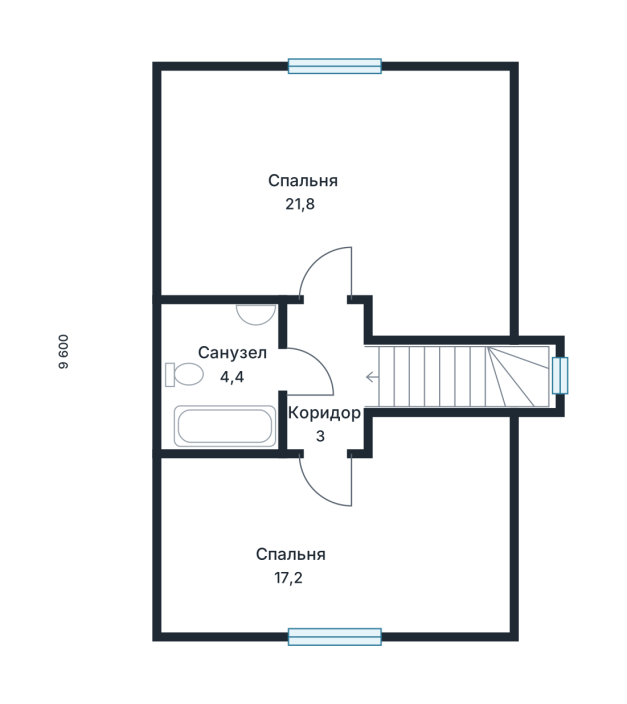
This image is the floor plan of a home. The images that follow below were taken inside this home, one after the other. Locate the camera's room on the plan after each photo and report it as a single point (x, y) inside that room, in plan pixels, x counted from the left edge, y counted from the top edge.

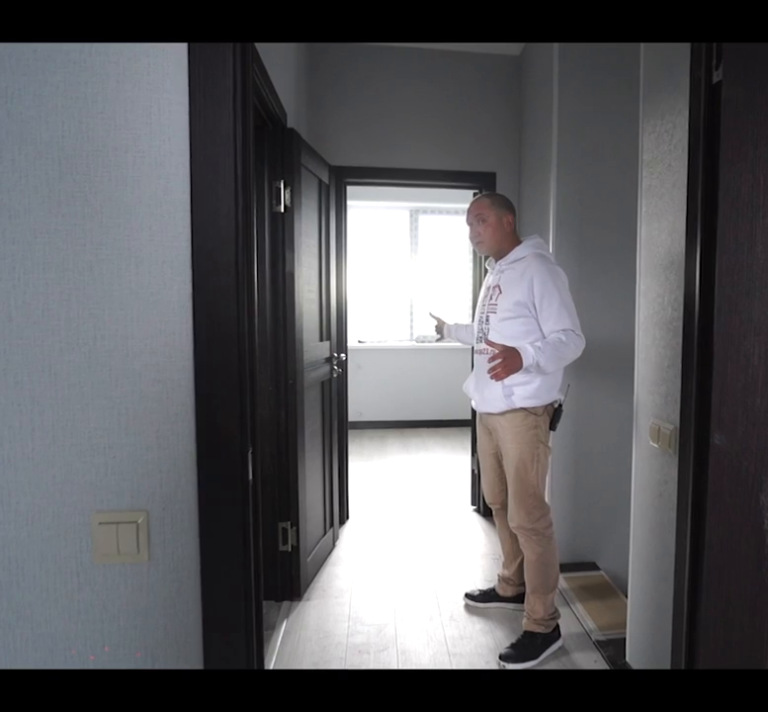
(346, 534)
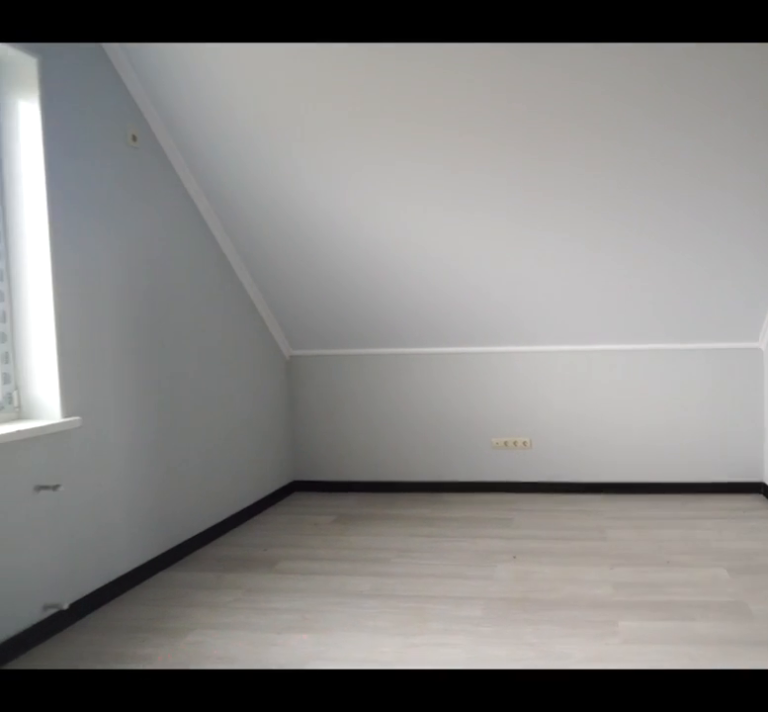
(342, 194)
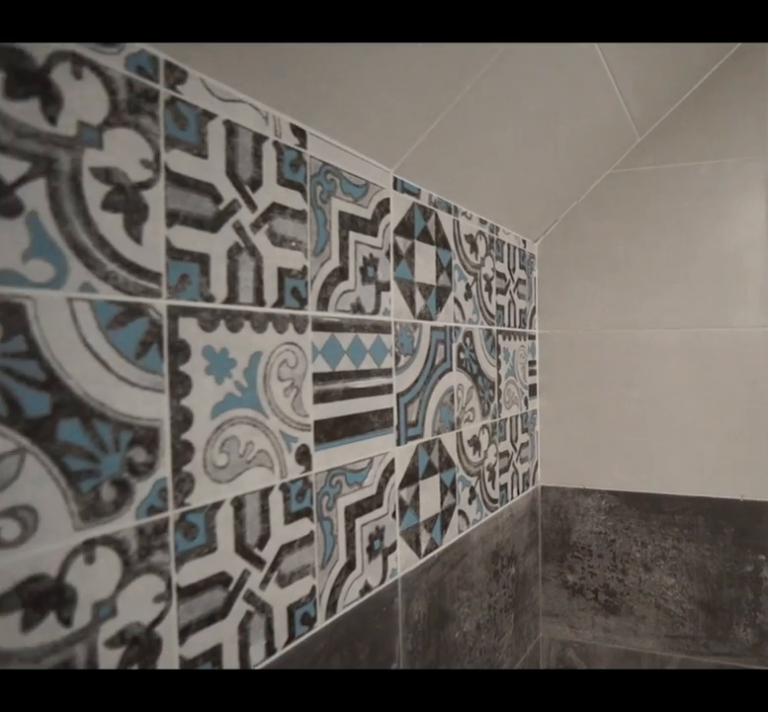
(216, 378)
